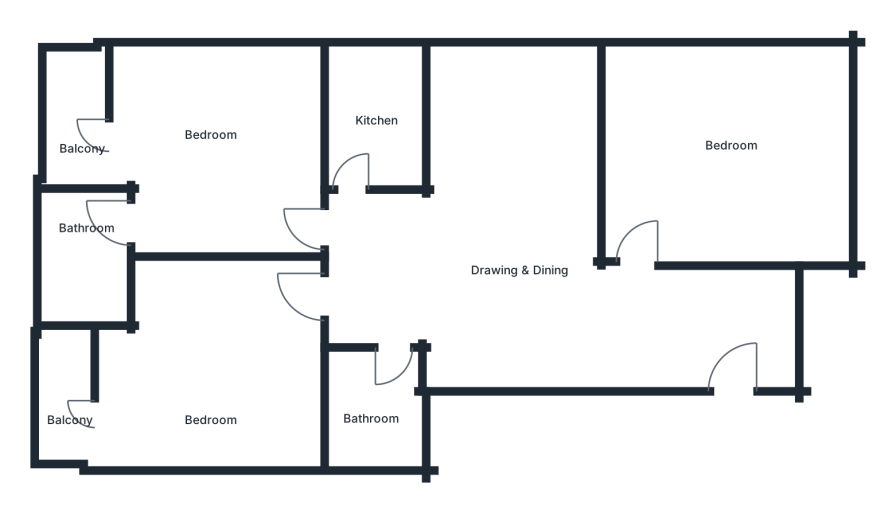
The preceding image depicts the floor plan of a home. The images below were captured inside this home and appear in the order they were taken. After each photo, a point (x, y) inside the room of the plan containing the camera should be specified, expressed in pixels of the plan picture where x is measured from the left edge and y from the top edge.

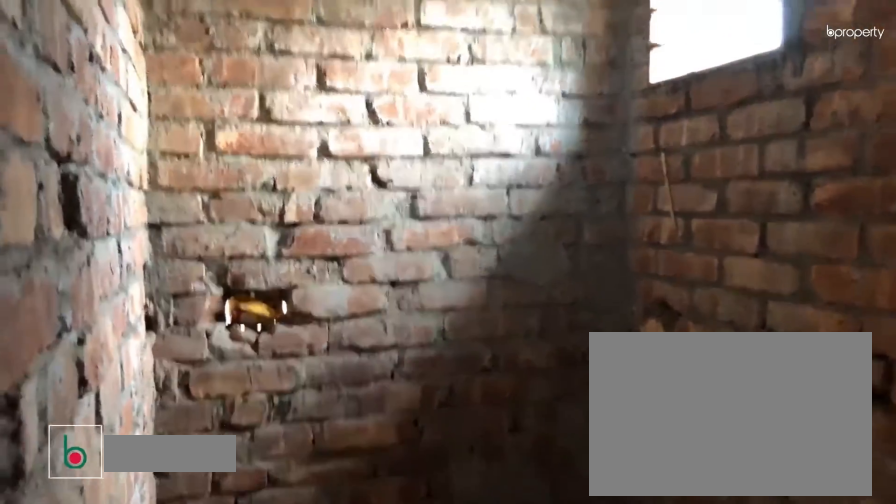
(84, 267)
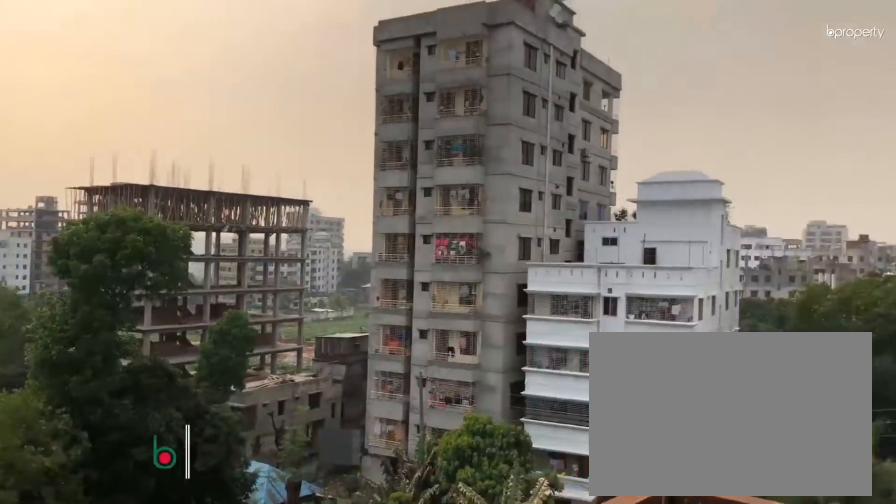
(71, 117)
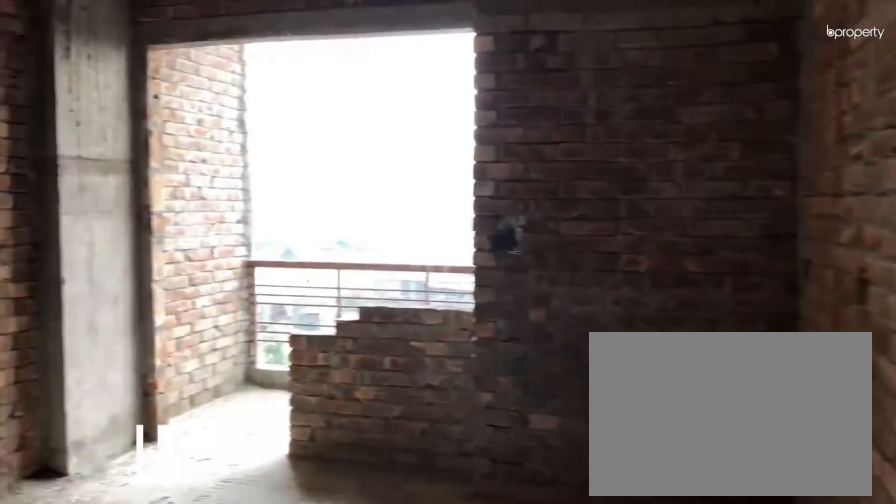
(213, 386)
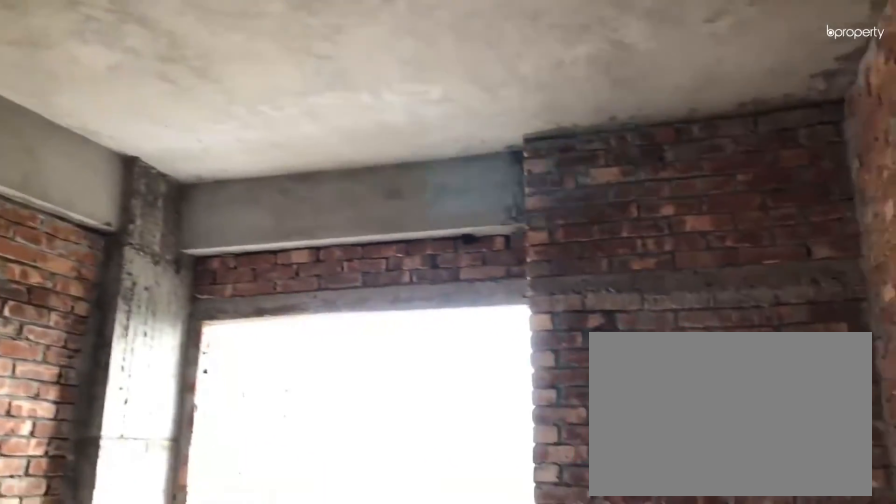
(204, 395)
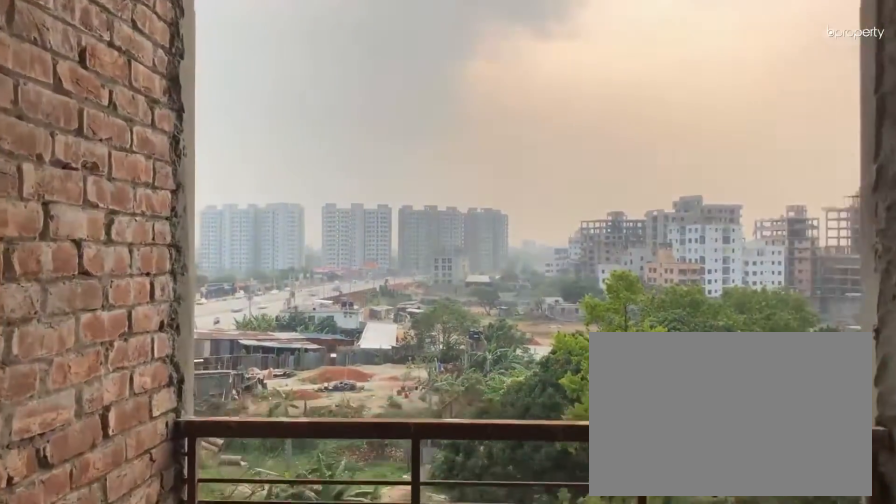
(61, 392)
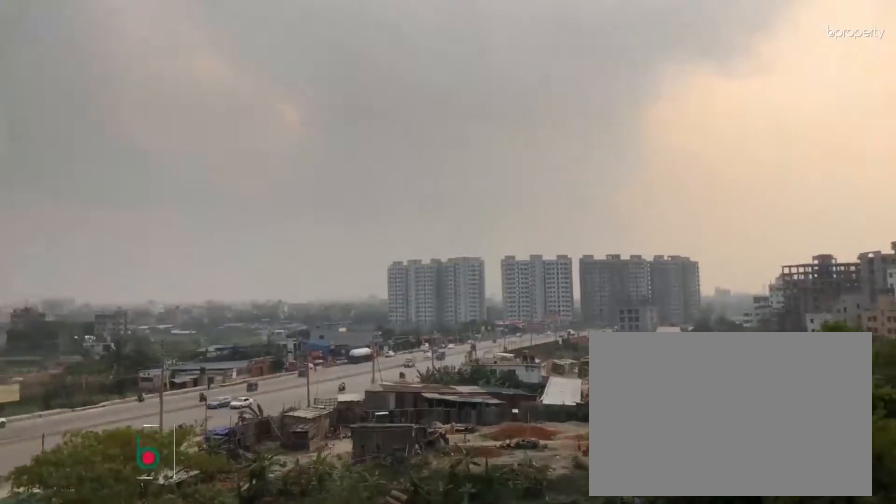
(61, 392)
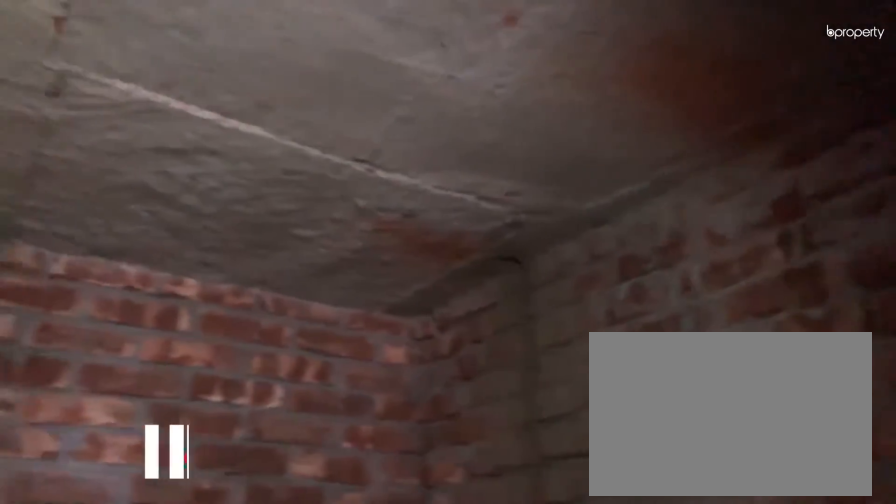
(375, 400)
